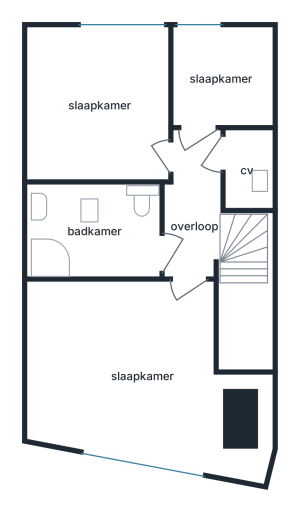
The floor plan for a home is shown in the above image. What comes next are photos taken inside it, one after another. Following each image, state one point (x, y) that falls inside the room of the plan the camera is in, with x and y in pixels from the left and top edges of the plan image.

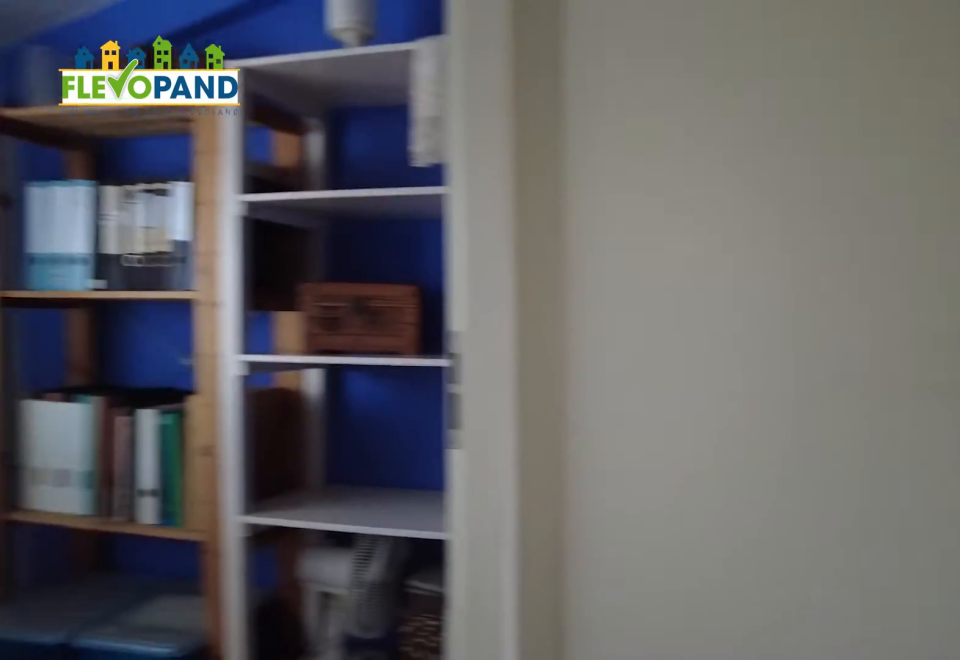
(193, 204)
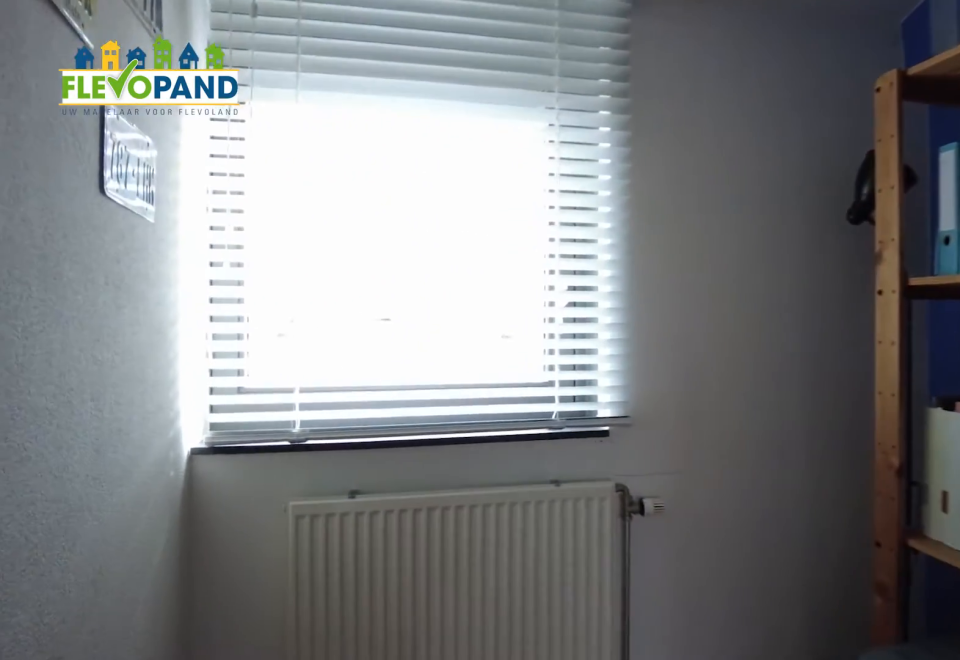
(219, 77)
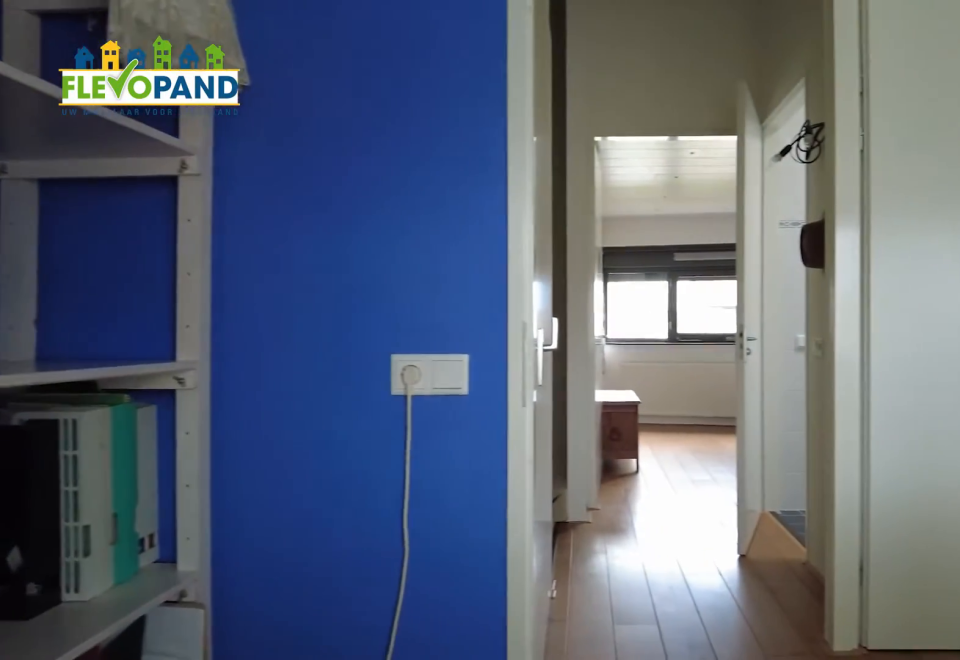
(219, 77)
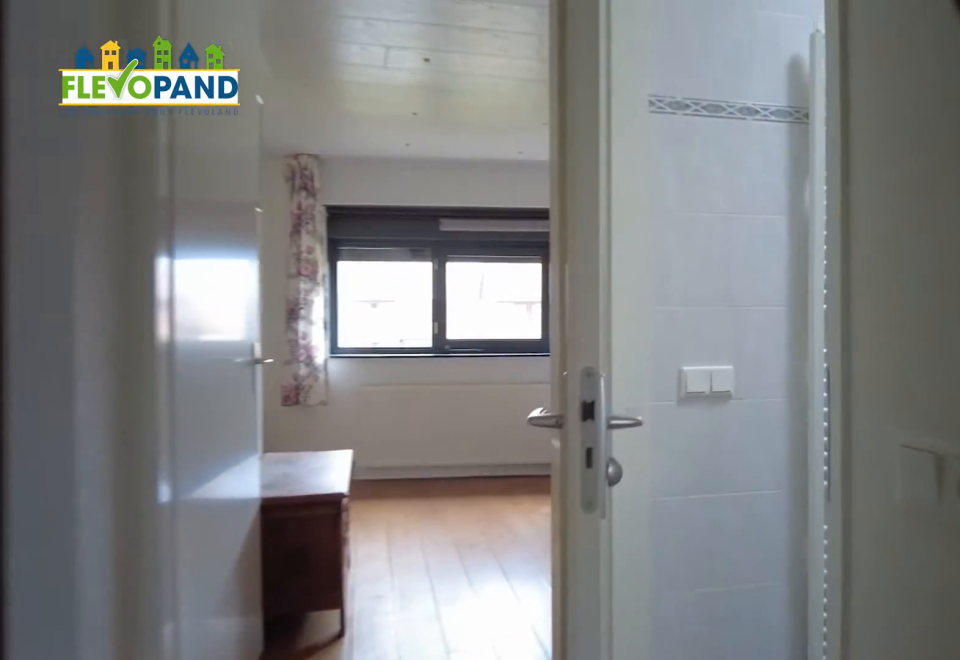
(192, 203)
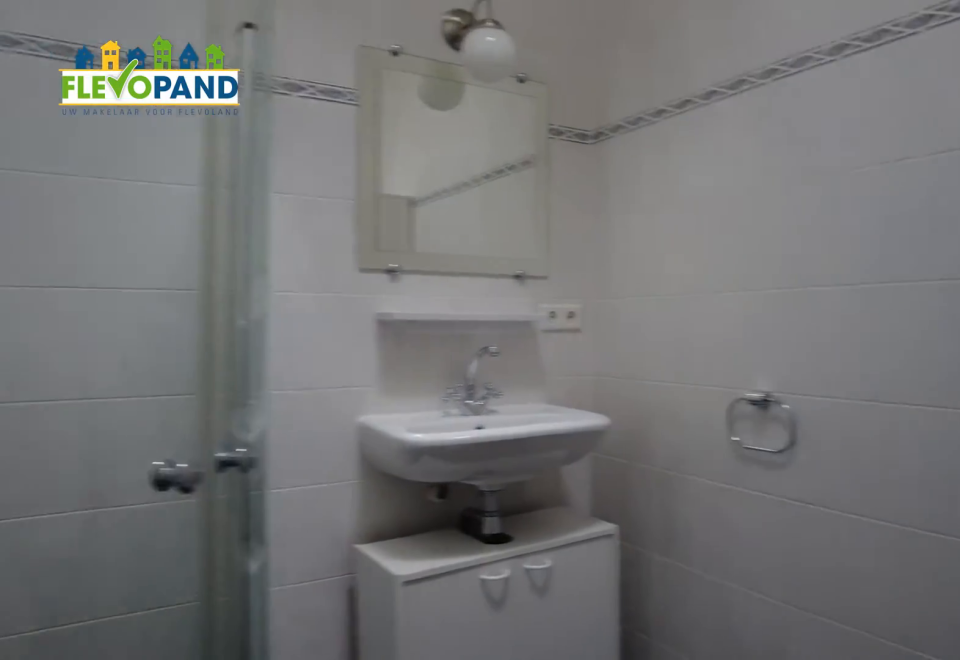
(48, 259)
